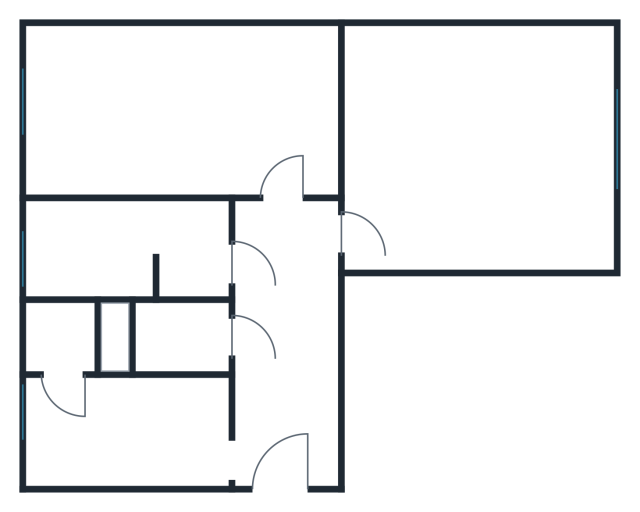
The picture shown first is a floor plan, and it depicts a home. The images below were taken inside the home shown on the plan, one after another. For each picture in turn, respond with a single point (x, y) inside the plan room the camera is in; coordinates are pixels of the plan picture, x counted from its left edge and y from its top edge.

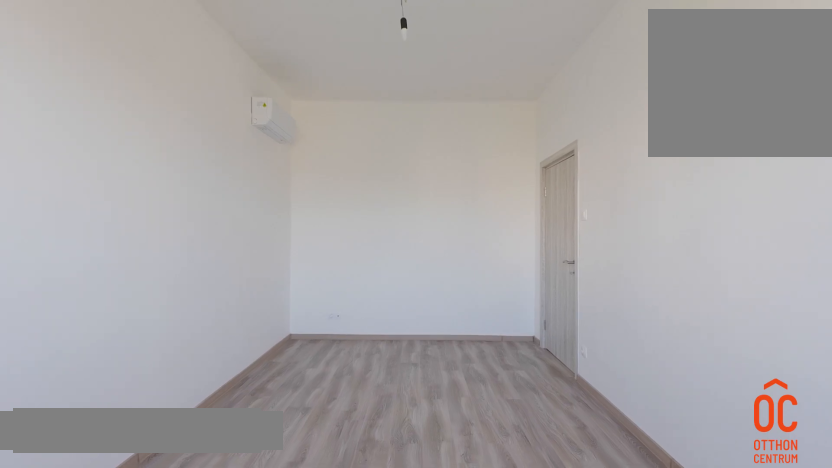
(130, 127)
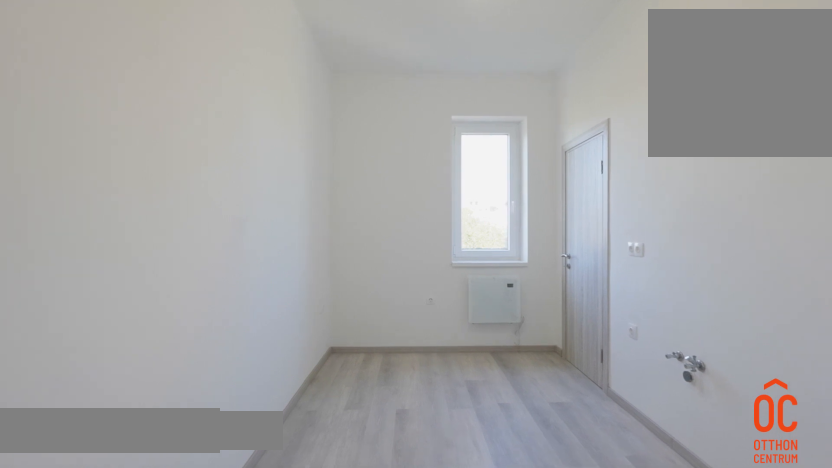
(130, 440)
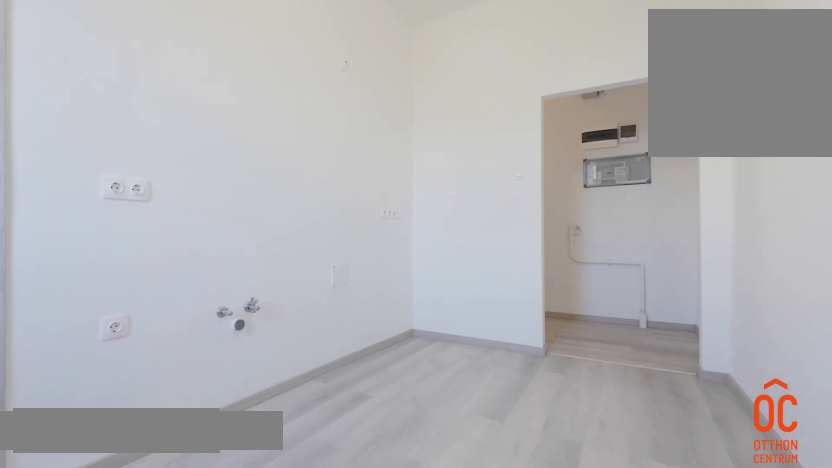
(130, 440)
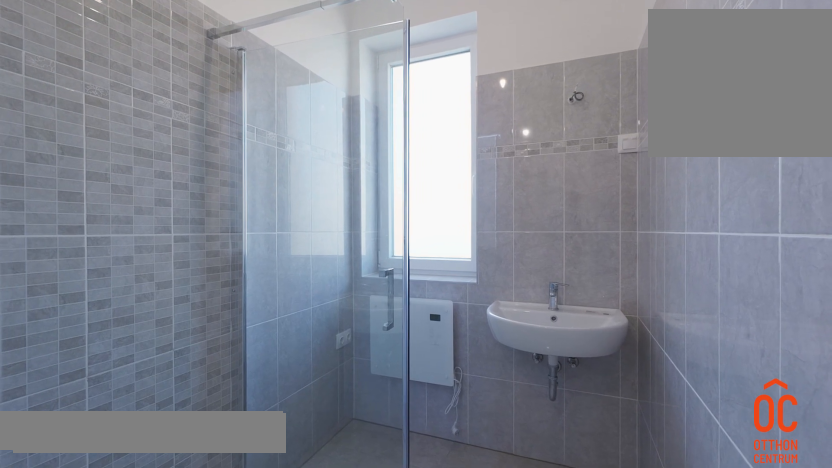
(130, 254)
